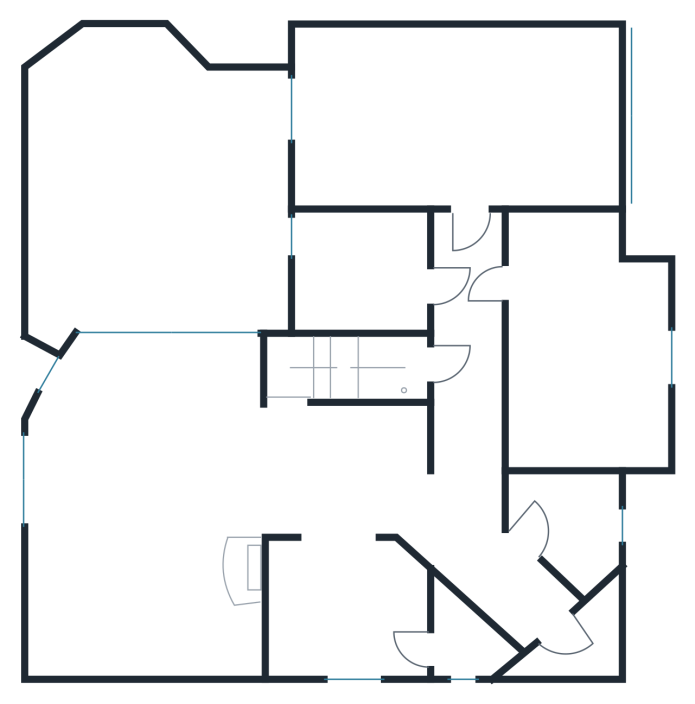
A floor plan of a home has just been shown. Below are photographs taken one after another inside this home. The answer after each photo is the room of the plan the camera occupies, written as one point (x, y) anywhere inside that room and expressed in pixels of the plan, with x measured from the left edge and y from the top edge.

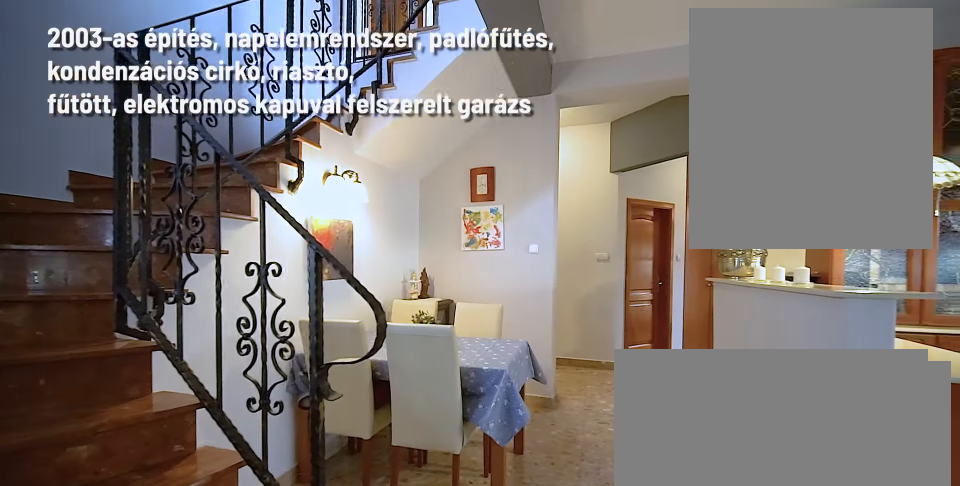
(345, 477)
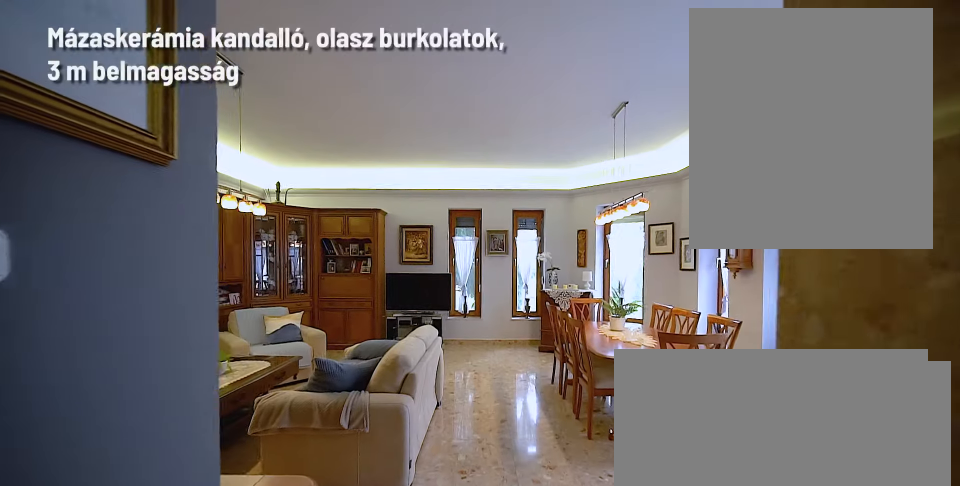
(145, 515)
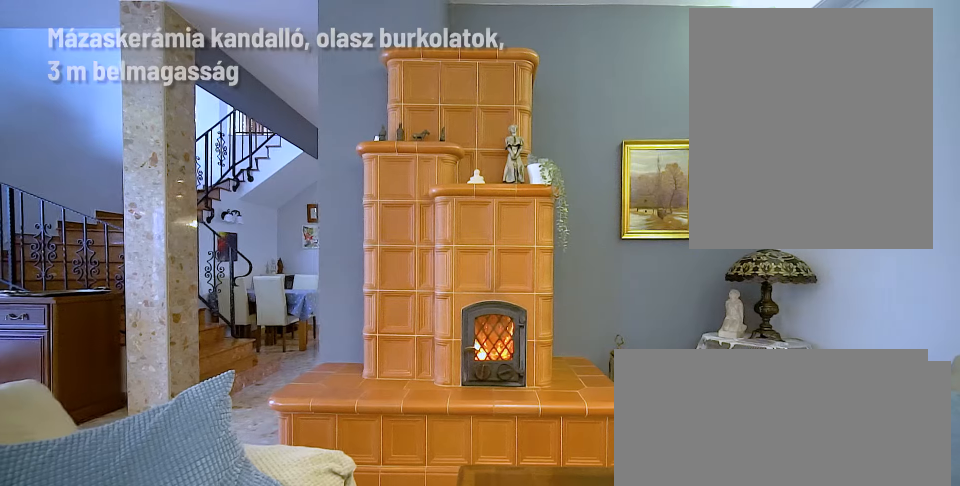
(145, 516)
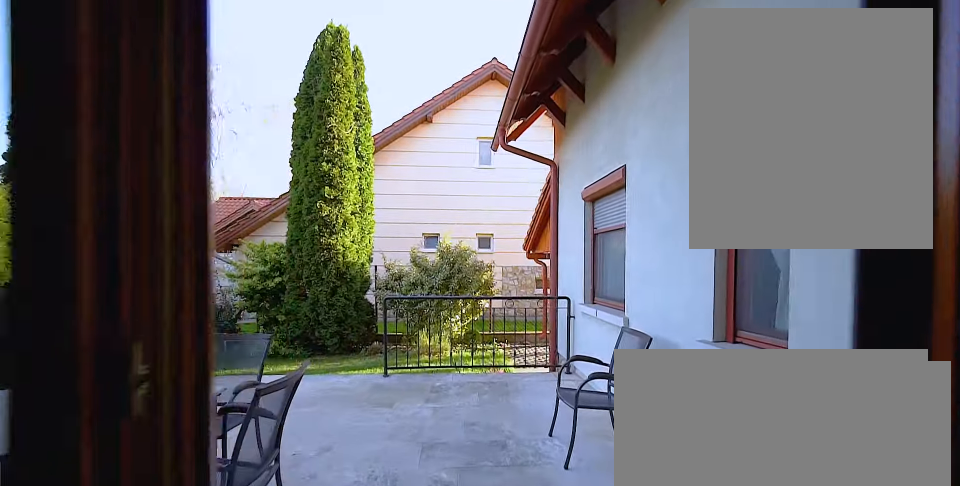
(162, 198)
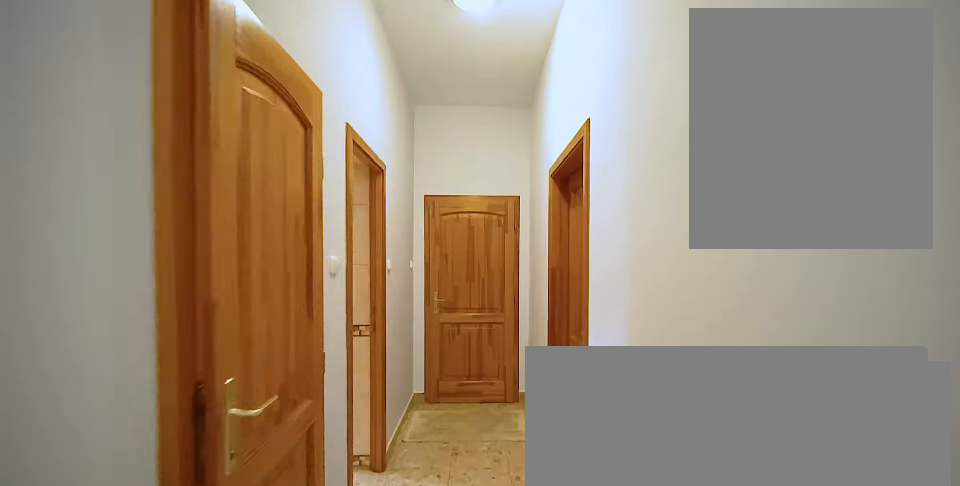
(468, 365)
